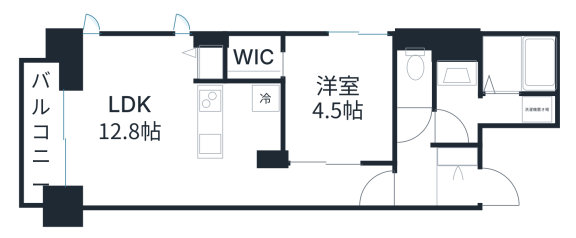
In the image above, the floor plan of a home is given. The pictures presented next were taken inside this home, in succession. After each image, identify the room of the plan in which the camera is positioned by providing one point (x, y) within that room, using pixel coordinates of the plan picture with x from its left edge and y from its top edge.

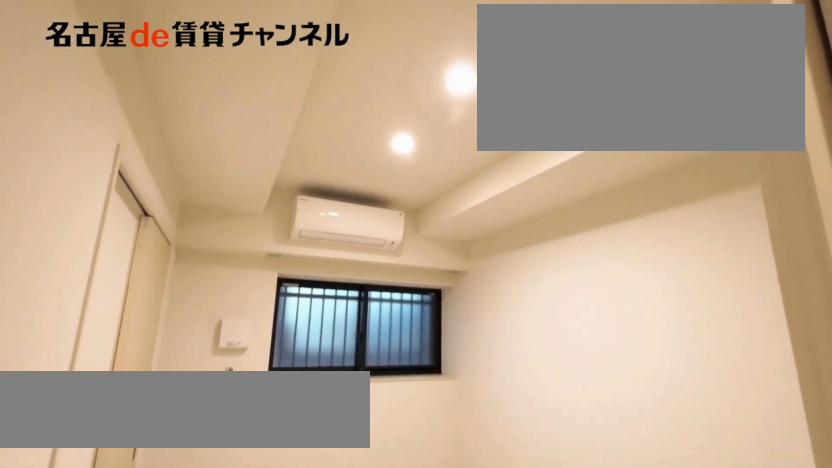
(338, 99)
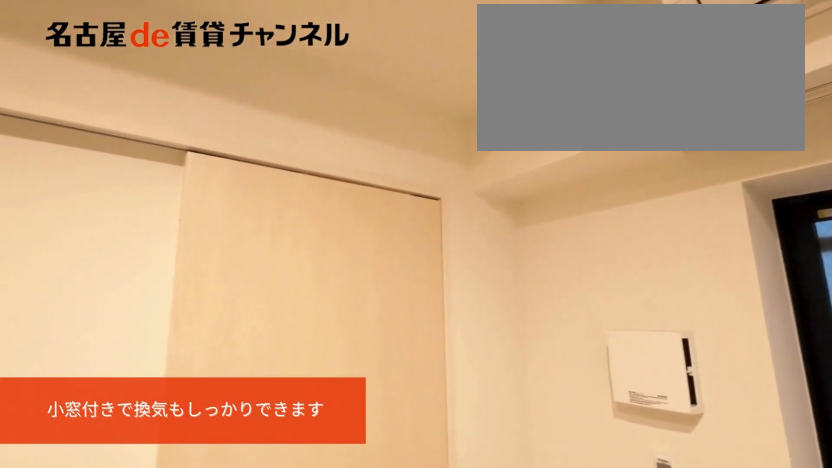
(338, 99)
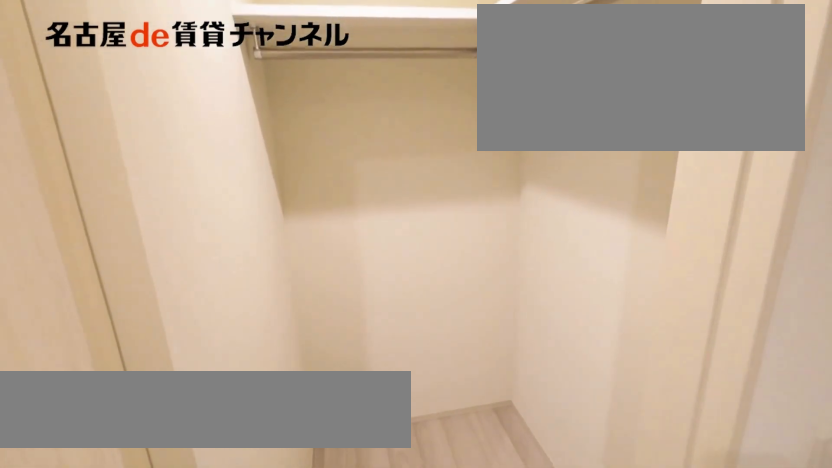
(254, 56)
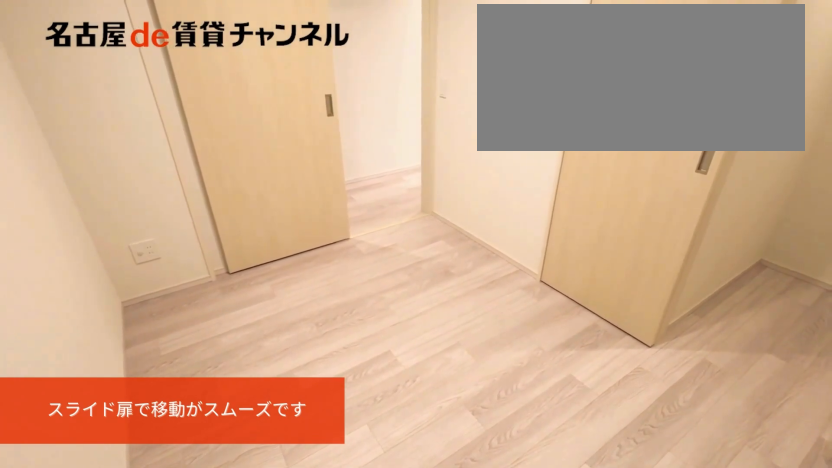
(338, 99)
